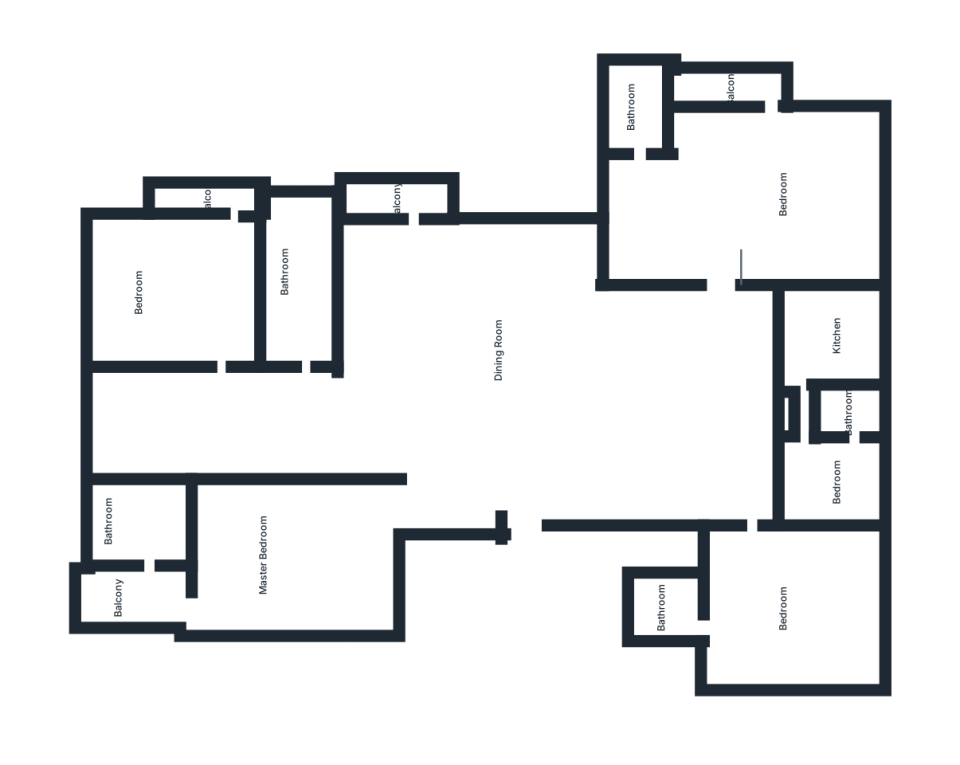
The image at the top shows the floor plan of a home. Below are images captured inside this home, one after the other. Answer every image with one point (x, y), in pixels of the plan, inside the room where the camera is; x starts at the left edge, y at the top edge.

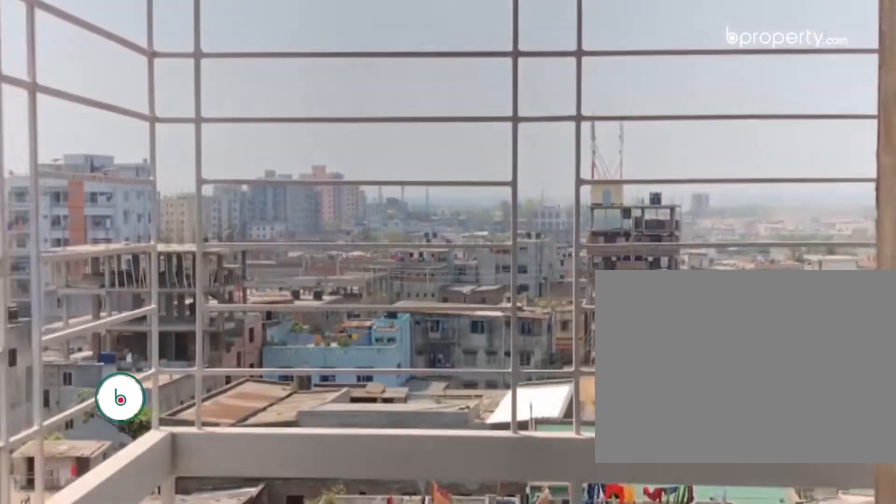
(127, 595)
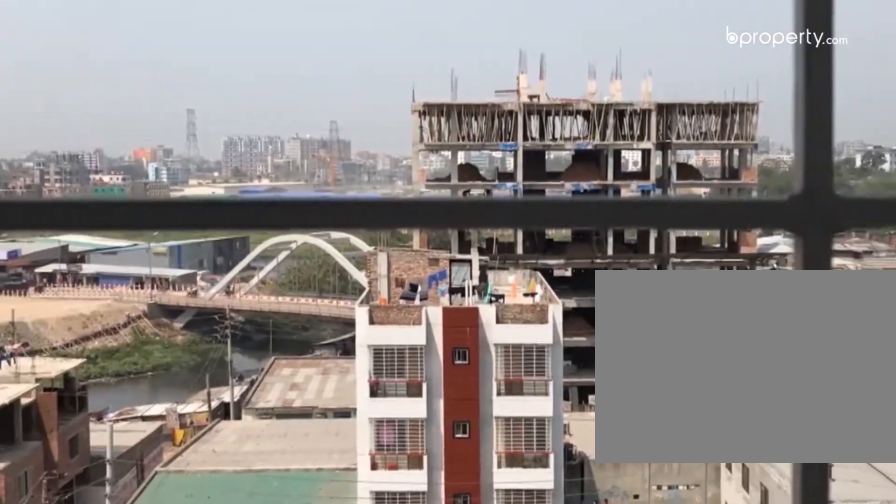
(733, 89)
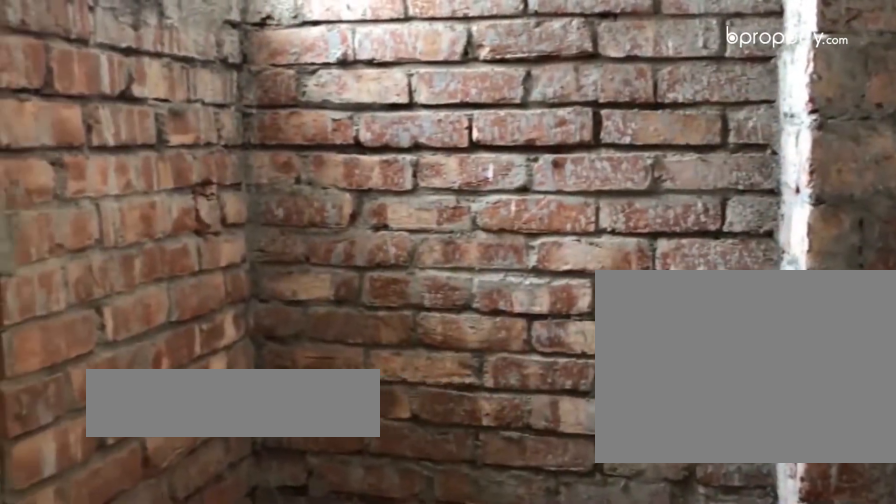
(637, 102)
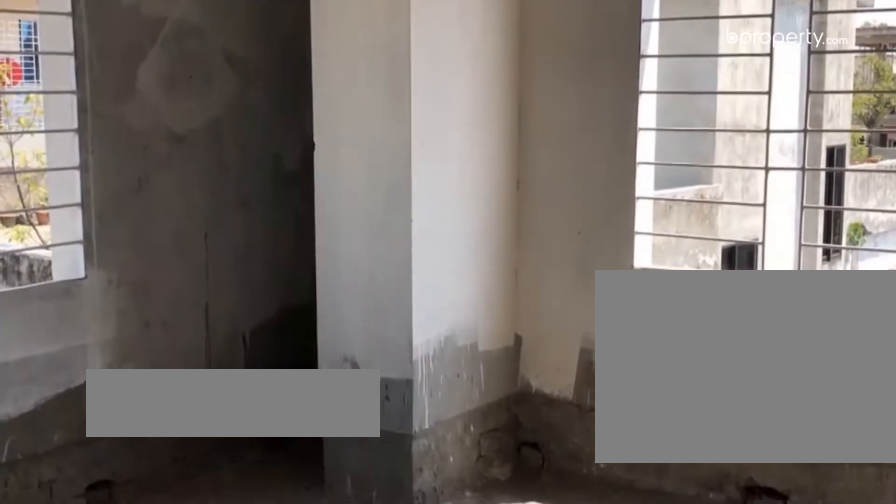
(785, 620)
